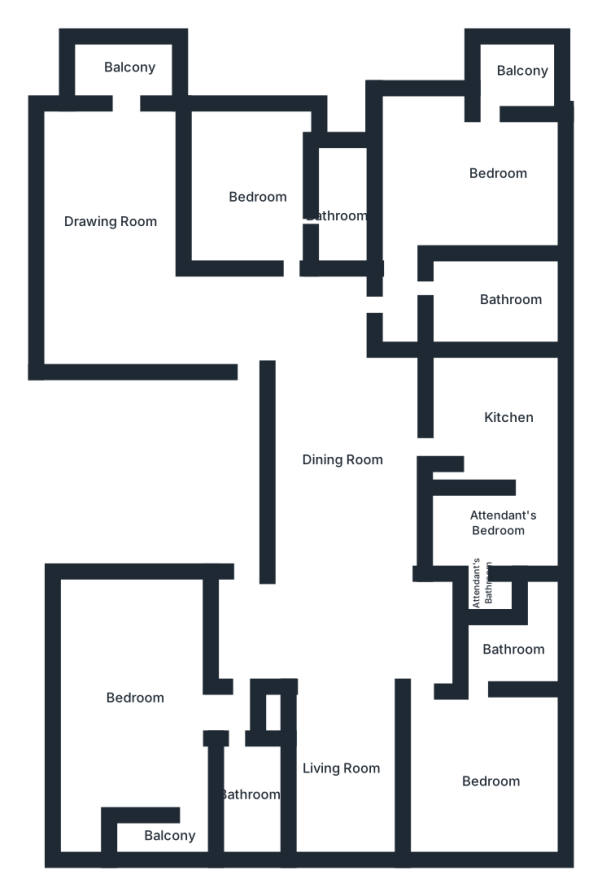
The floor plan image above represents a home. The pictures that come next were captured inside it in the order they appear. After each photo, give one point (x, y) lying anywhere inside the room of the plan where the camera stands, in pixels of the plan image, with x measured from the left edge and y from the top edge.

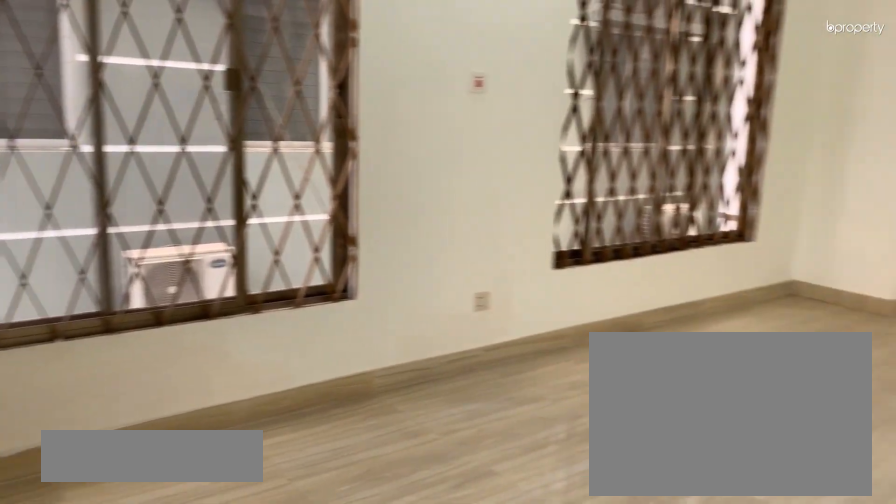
(128, 706)
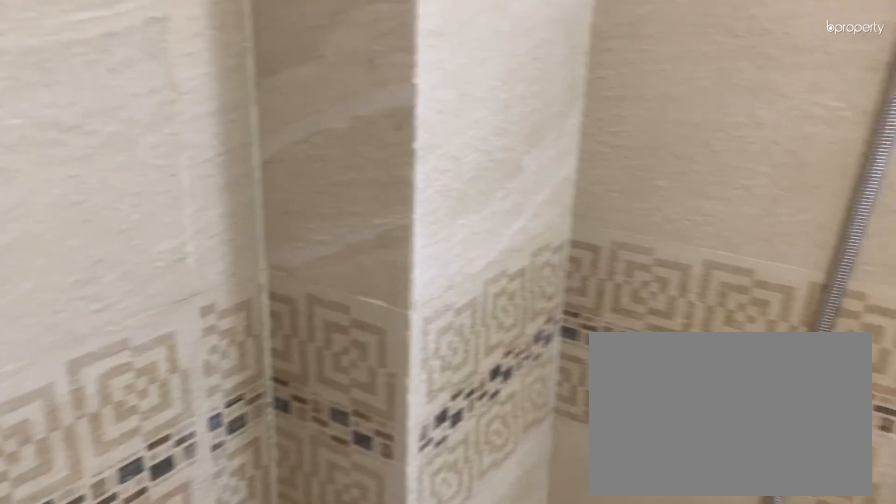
(251, 797)
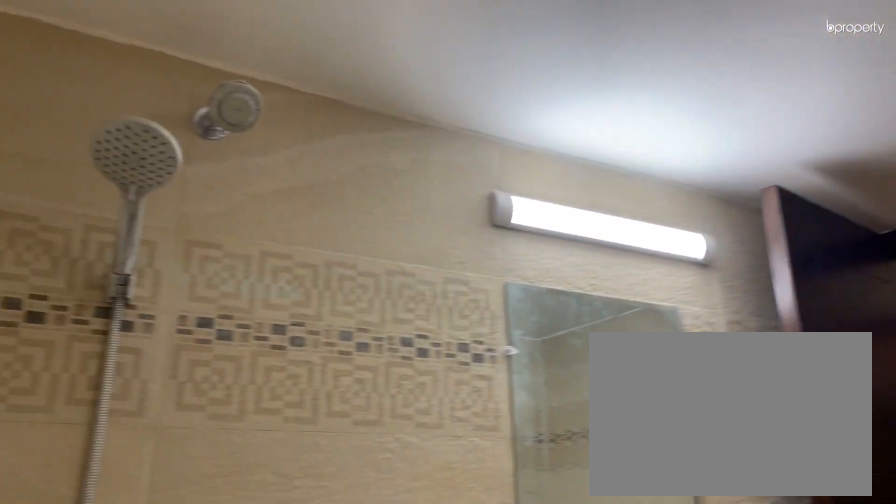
(251, 797)
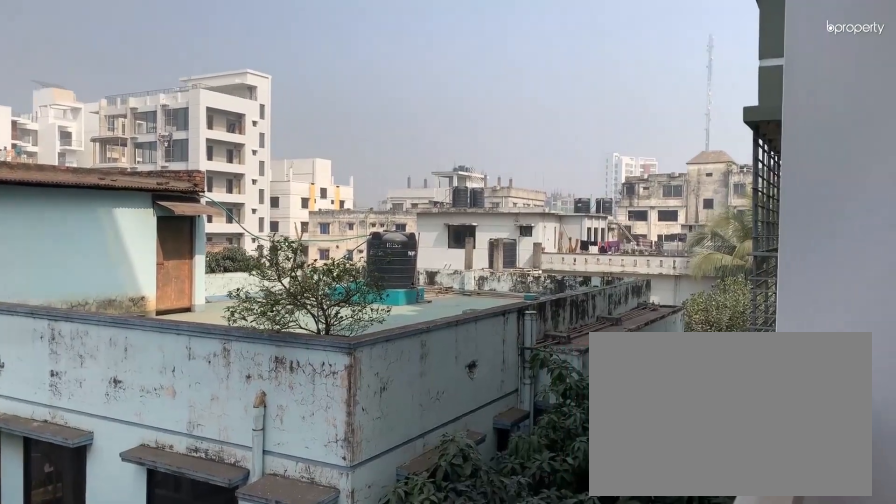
(166, 843)
